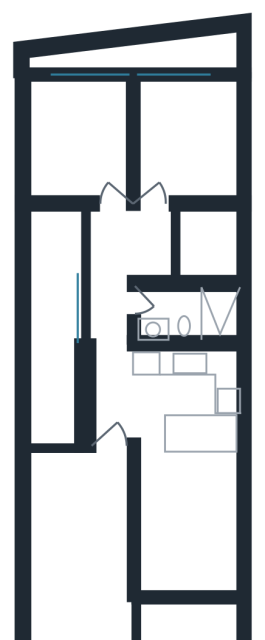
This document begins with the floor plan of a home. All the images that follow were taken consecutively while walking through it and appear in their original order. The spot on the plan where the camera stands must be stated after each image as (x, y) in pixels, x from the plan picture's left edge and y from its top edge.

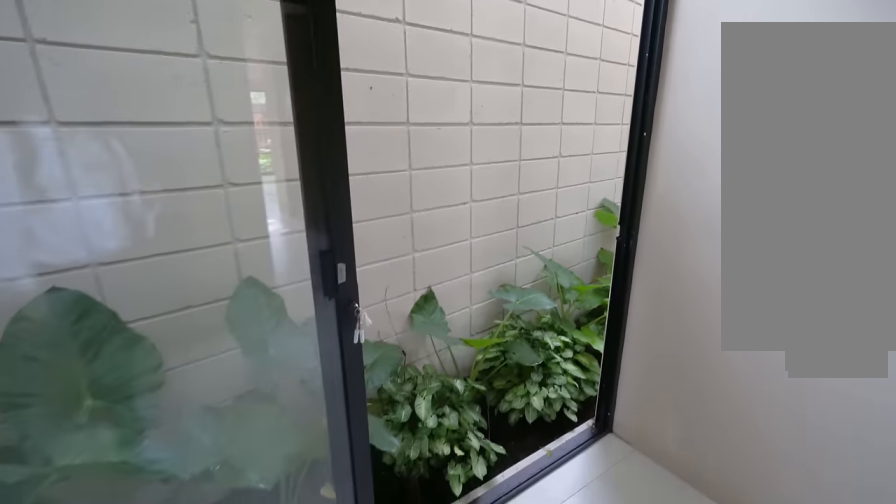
(86, 82)
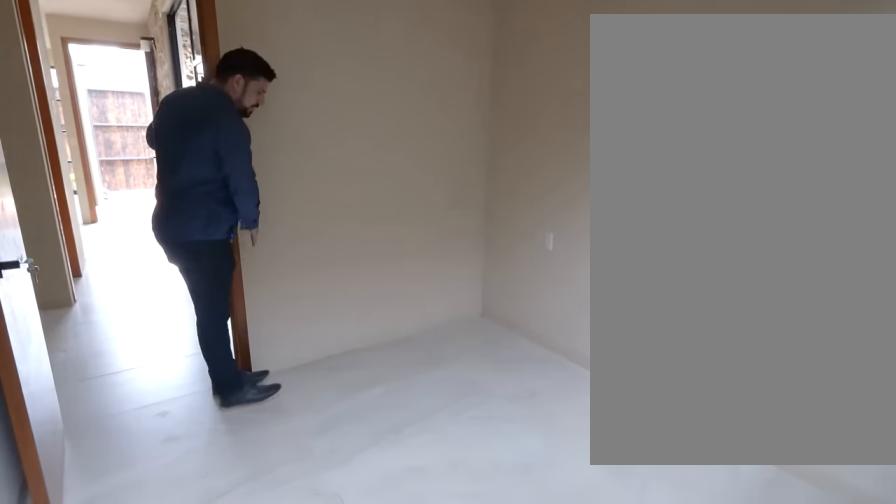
(75, 129)
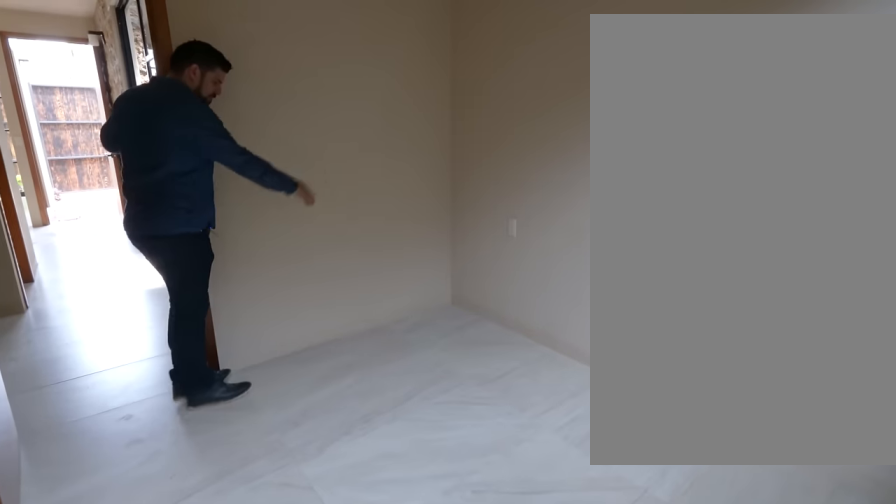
(75, 129)
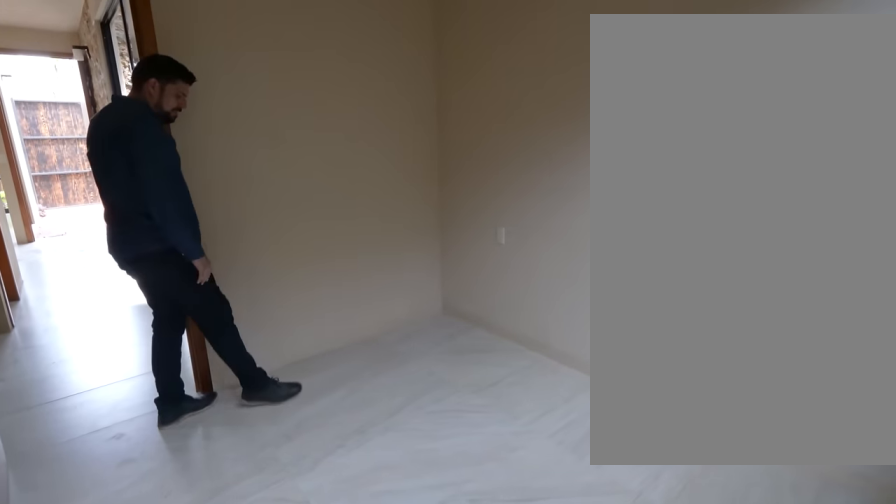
(75, 129)
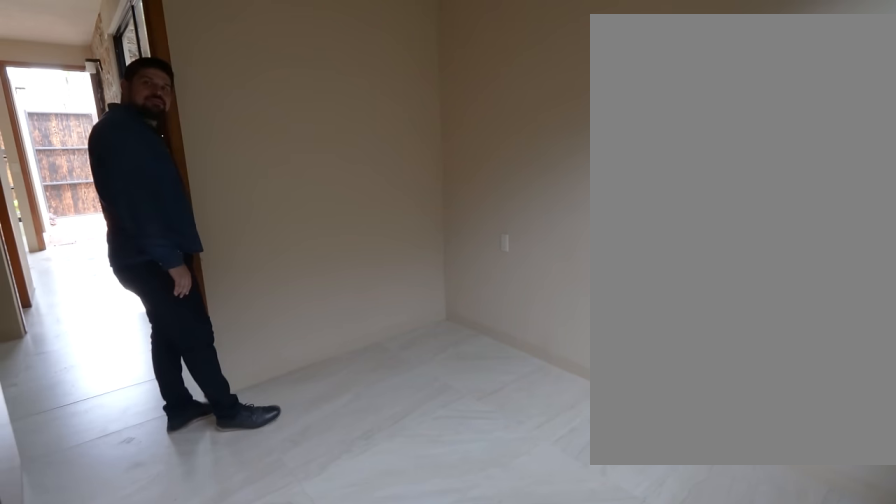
(75, 128)
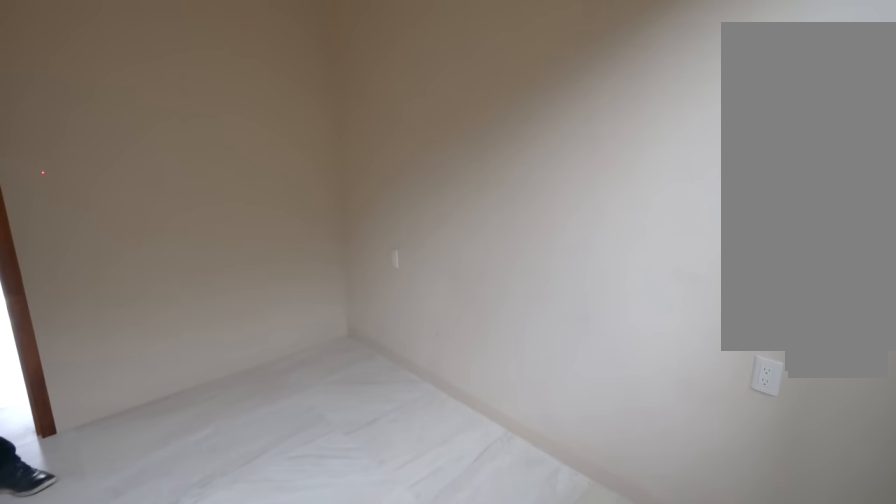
(105, 113)
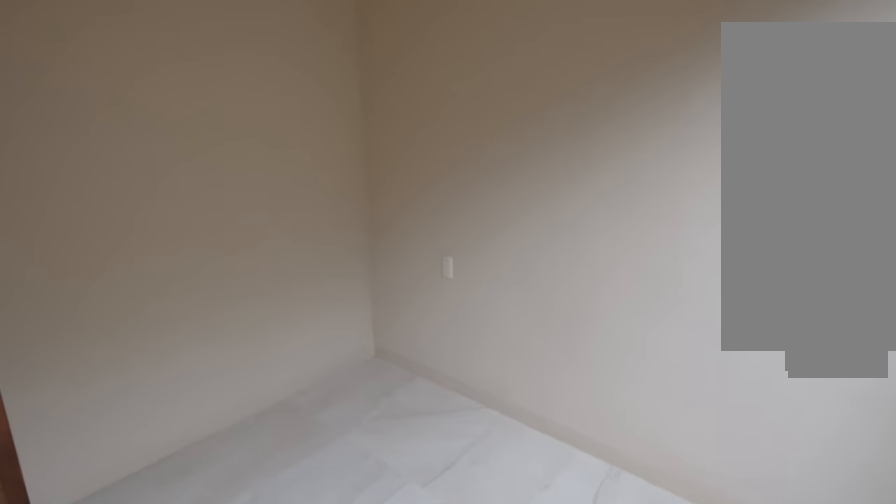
(105, 112)
